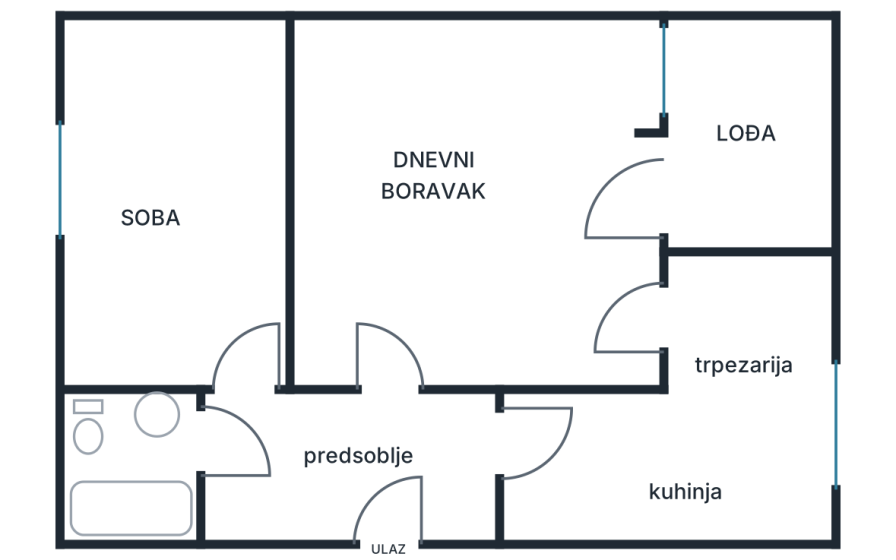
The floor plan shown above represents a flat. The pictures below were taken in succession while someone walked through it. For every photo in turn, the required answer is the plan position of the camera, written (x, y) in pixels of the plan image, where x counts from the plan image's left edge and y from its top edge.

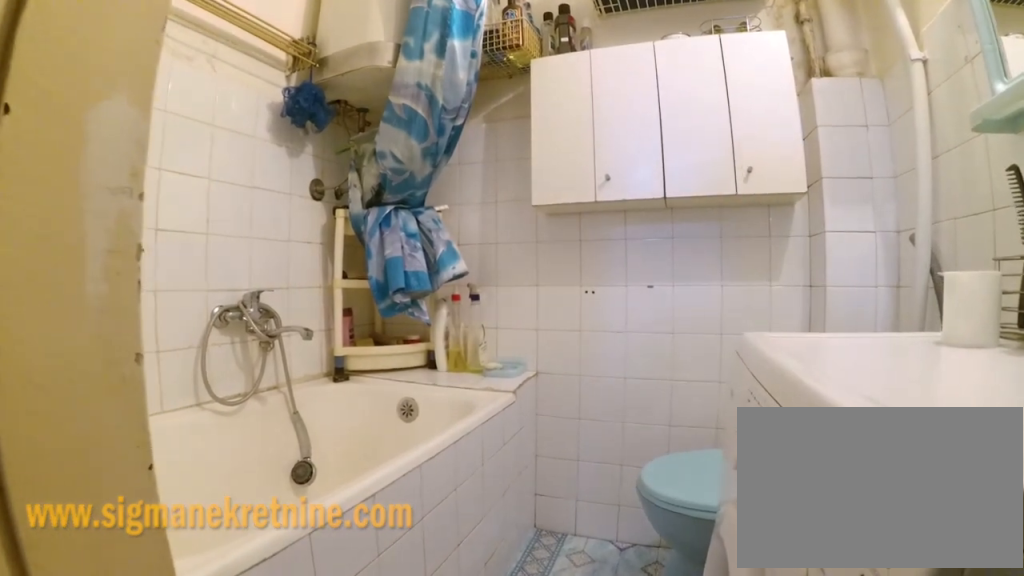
(217, 437)
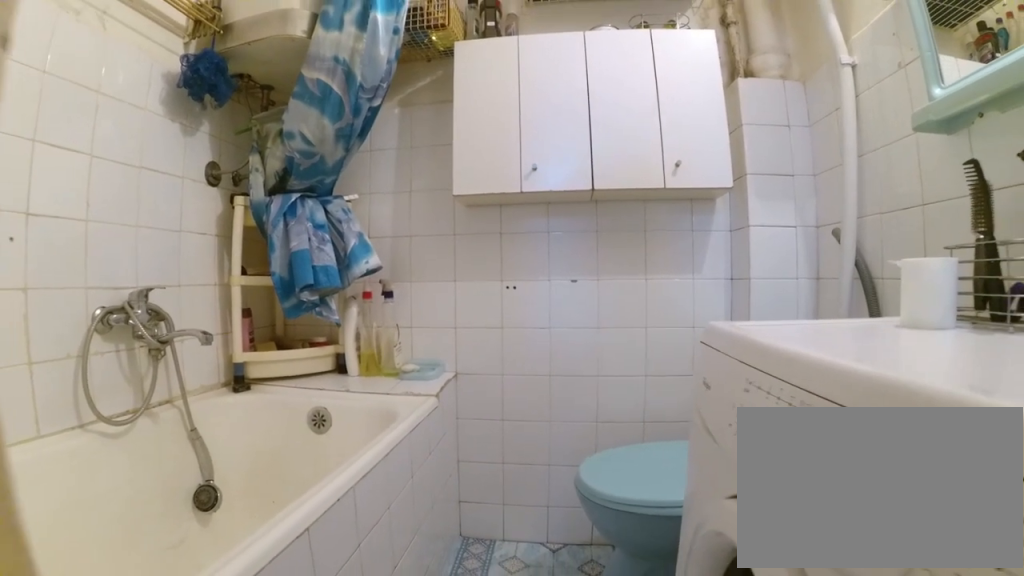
(217, 441)
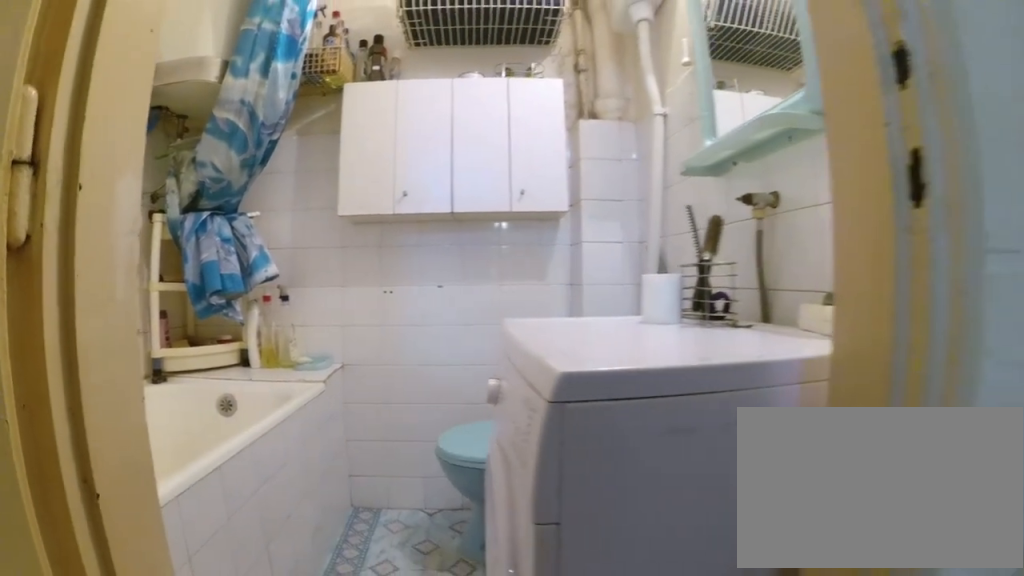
(227, 462)
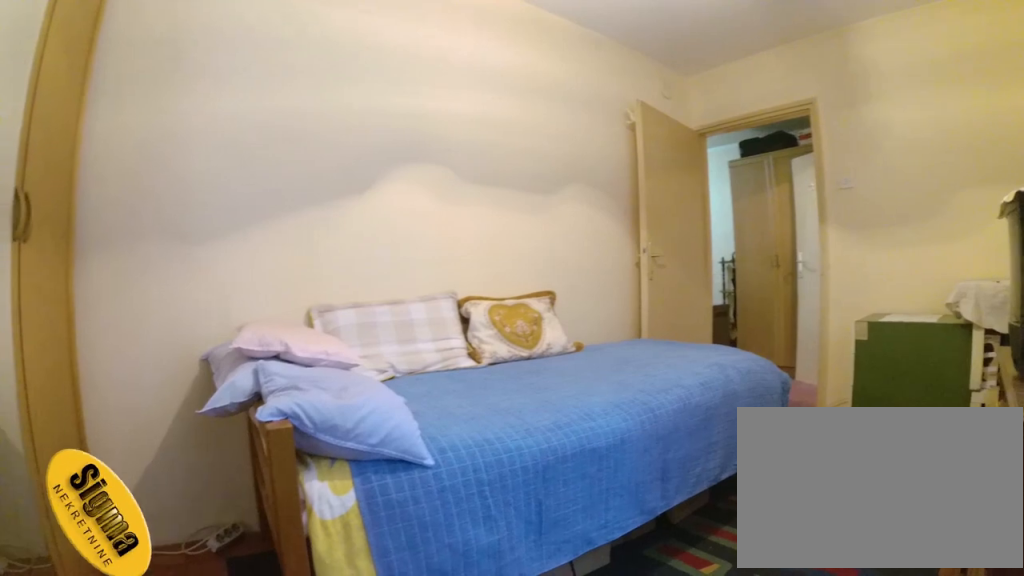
(108, 120)
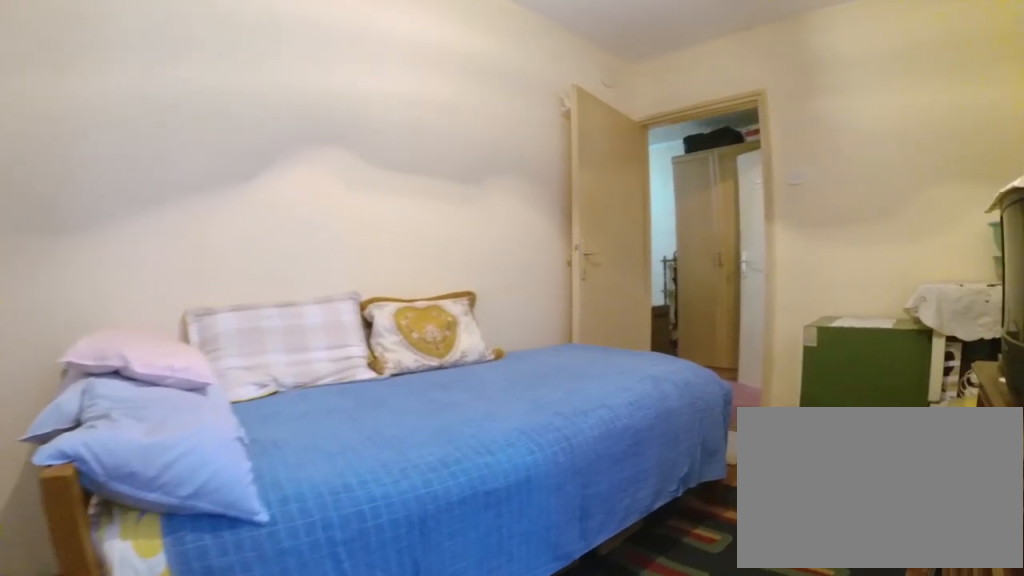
(122, 137)
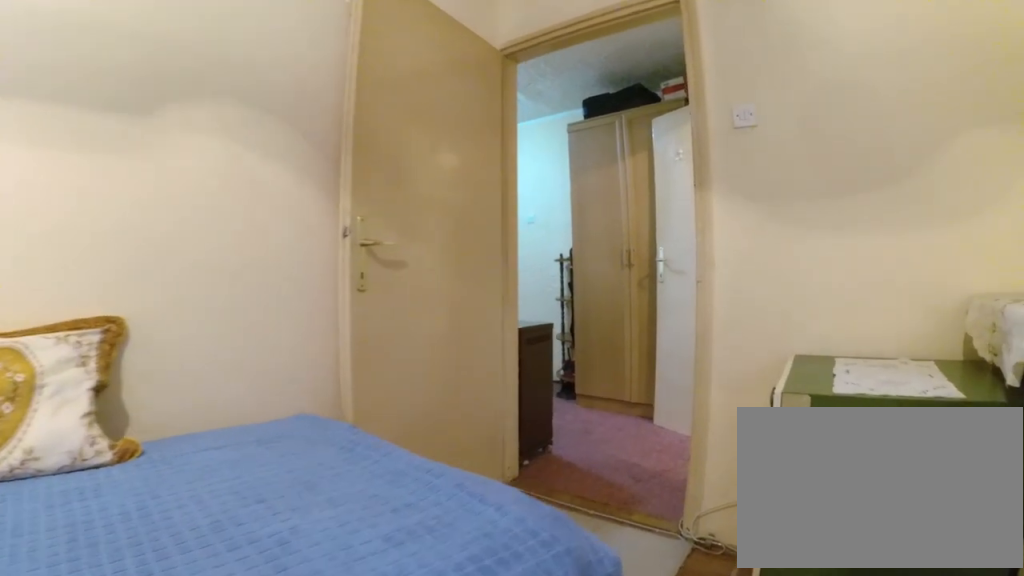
(167, 216)
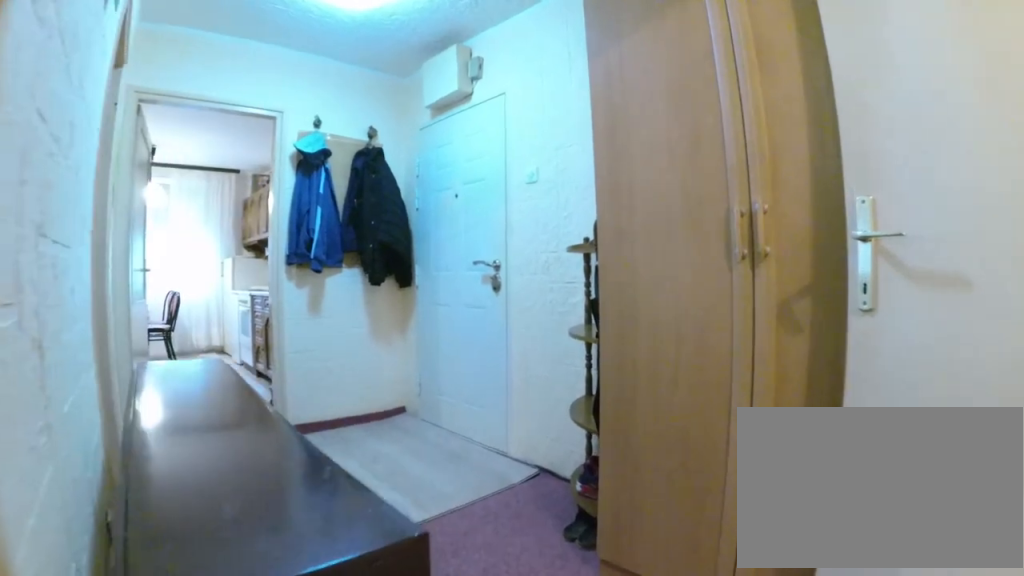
(245, 376)
